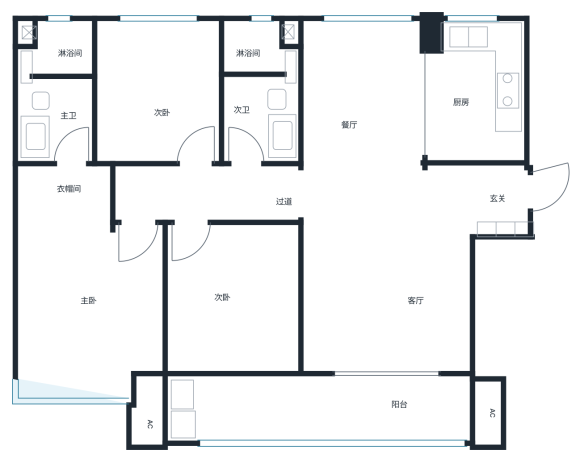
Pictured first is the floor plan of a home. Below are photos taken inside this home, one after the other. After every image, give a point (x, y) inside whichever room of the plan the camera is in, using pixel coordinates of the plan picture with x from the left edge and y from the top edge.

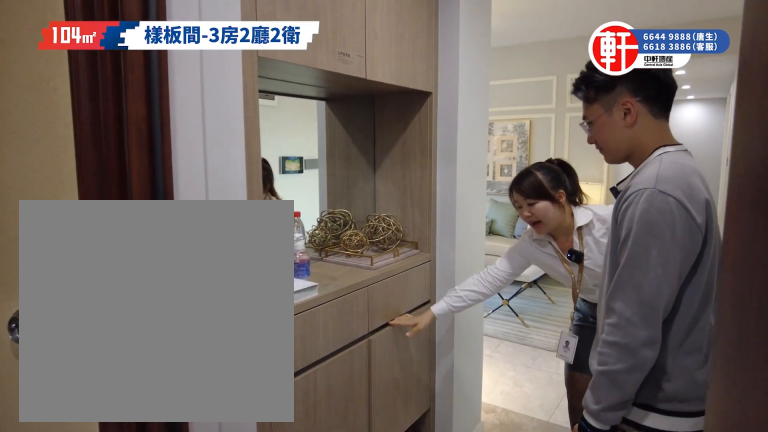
(499, 202)
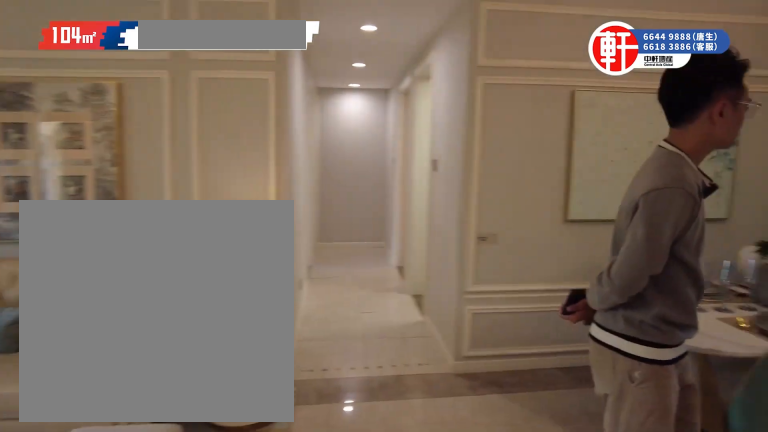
(361, 212)
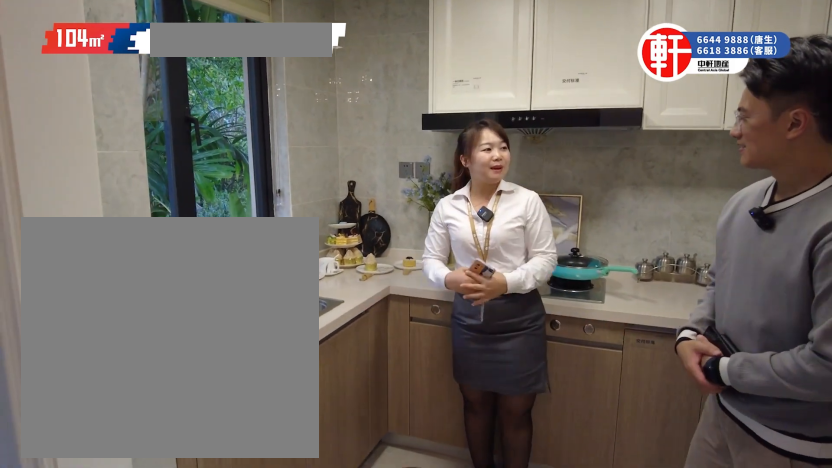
(480, 109)
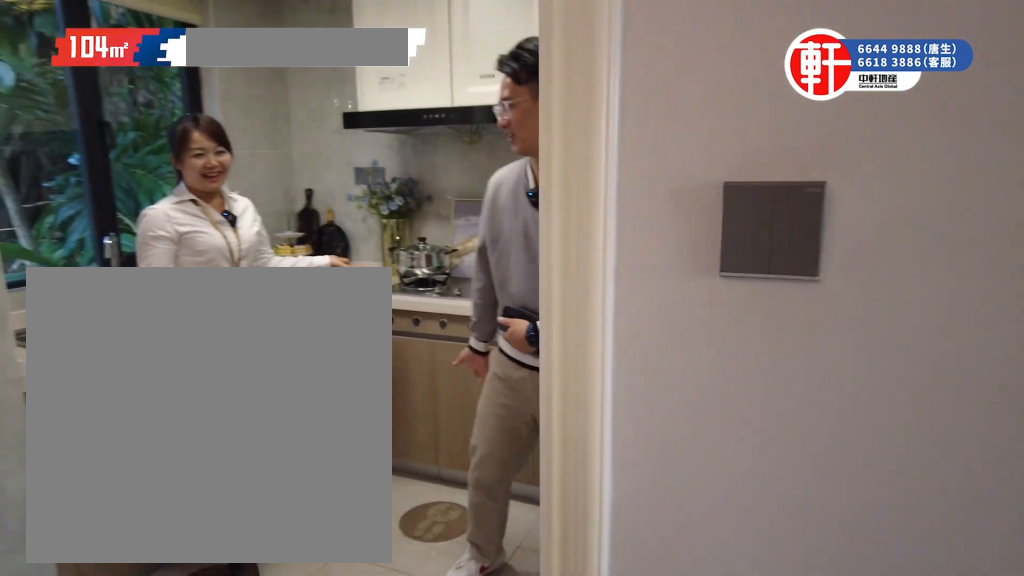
(480, 109)
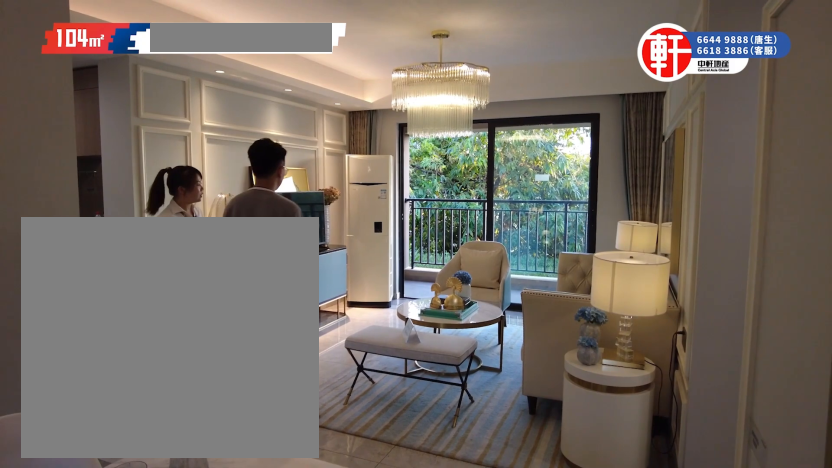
(368, 217)
